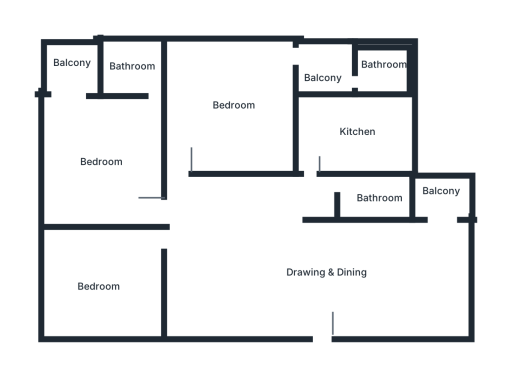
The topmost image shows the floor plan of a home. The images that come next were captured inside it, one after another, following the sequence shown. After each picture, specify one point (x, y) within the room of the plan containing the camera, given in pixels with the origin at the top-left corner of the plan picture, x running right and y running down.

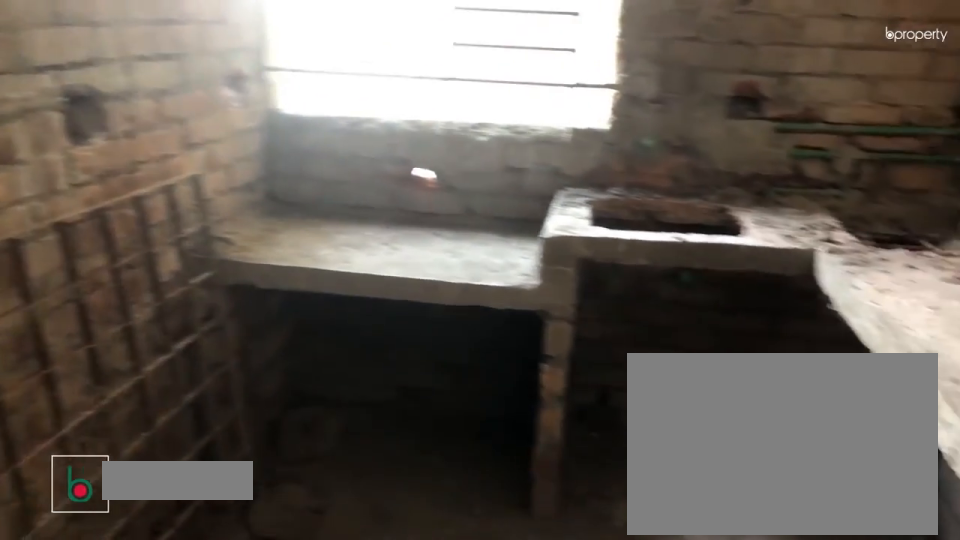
(344, 134)
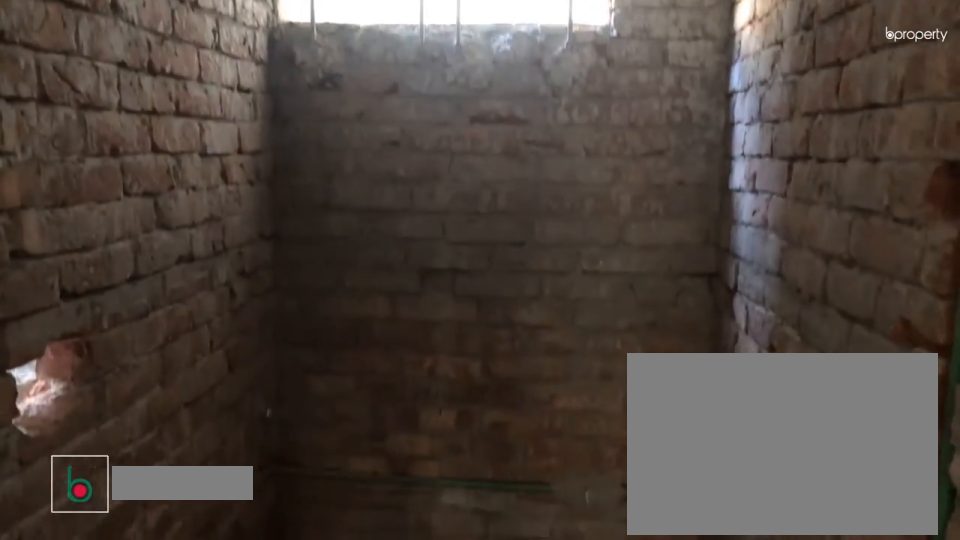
(375, 197)
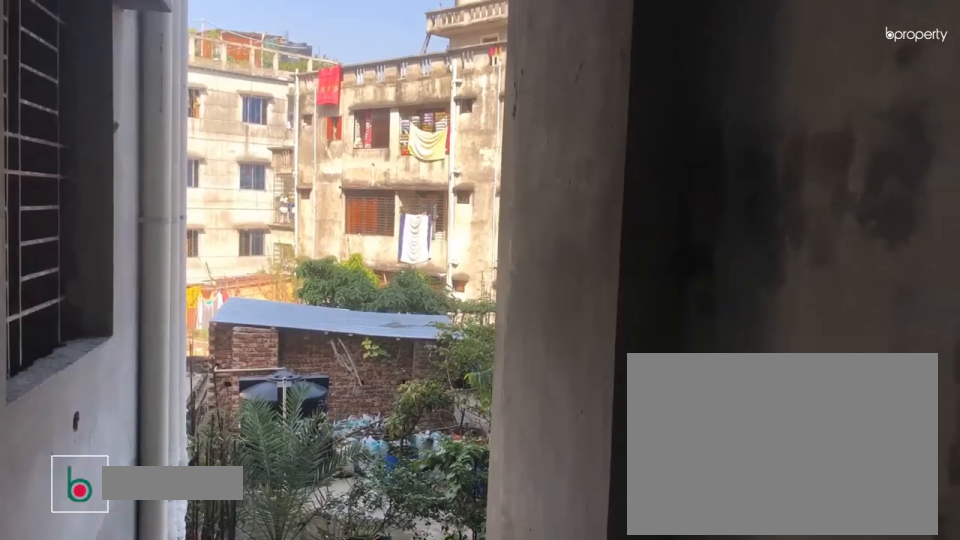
(442, 198)
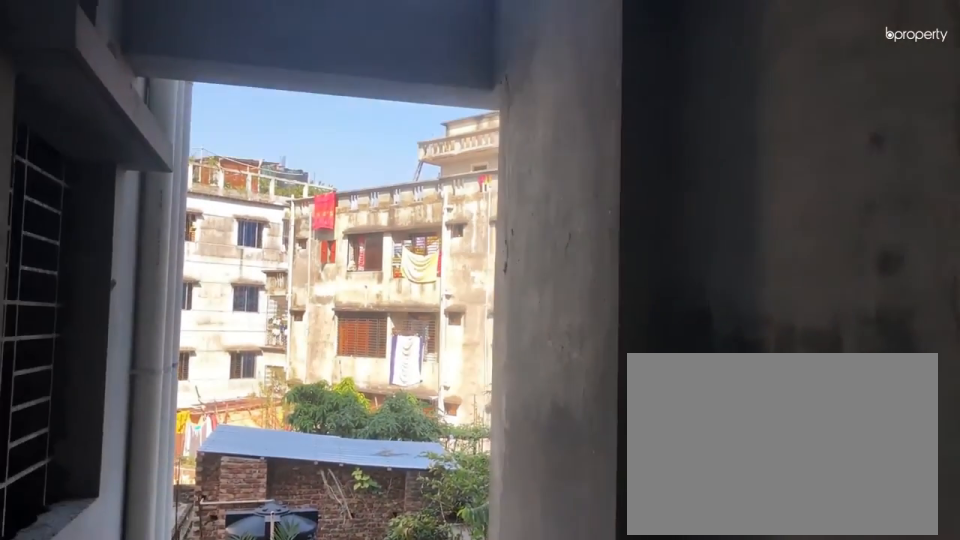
(442, 198)
